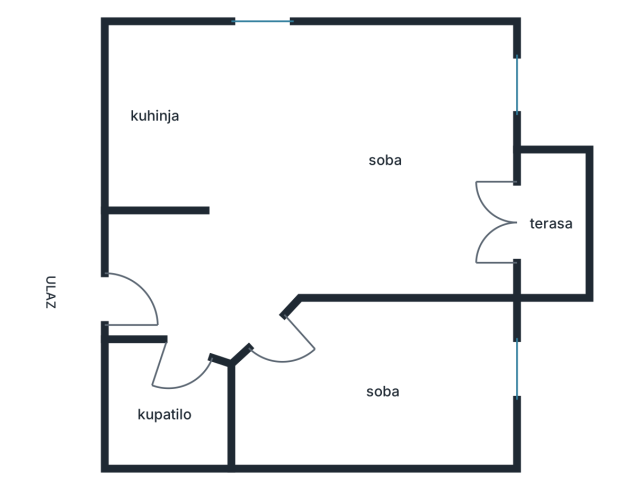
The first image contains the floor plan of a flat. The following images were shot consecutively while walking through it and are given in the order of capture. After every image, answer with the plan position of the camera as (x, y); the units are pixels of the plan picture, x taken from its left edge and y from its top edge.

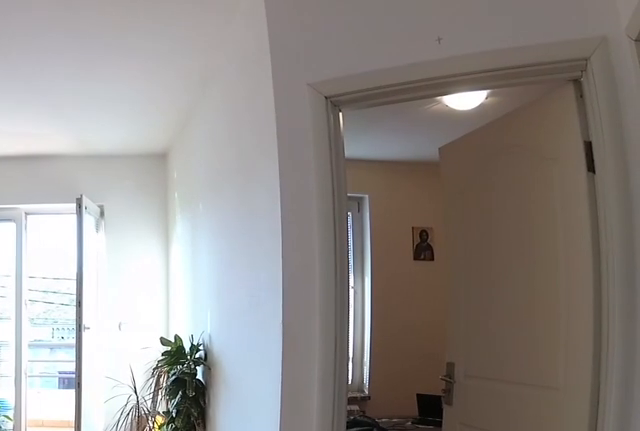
(155, 273)
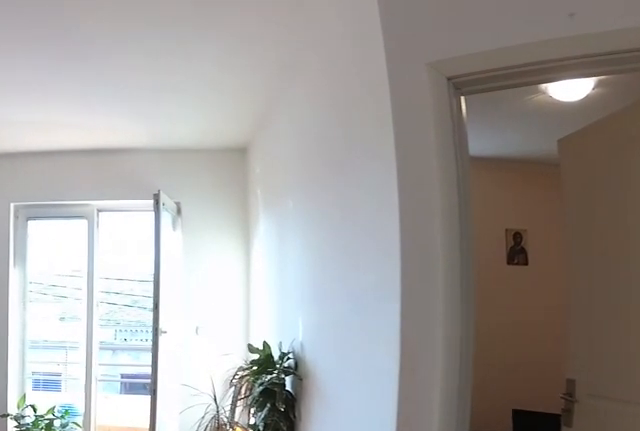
(155, 273)
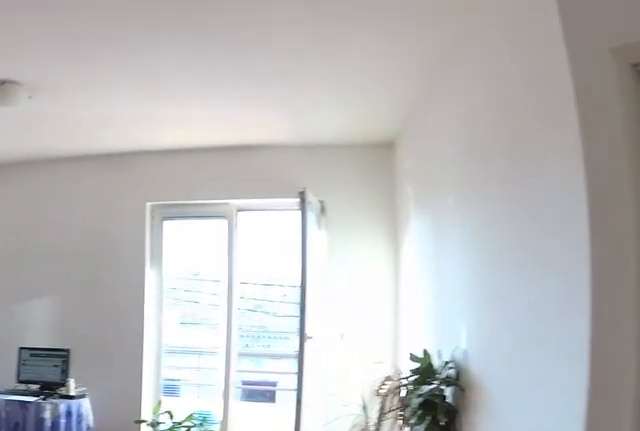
(155, 276)
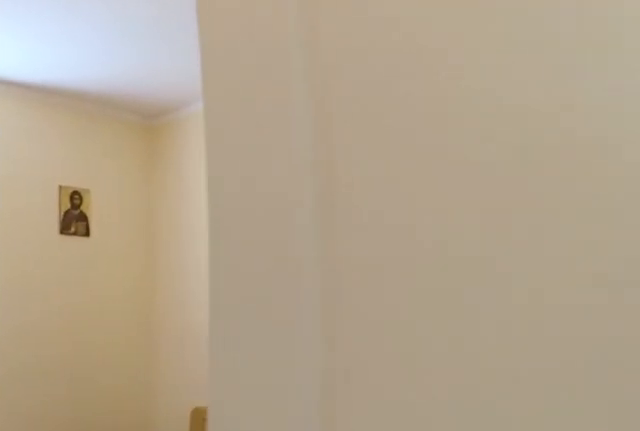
(269, 328)
